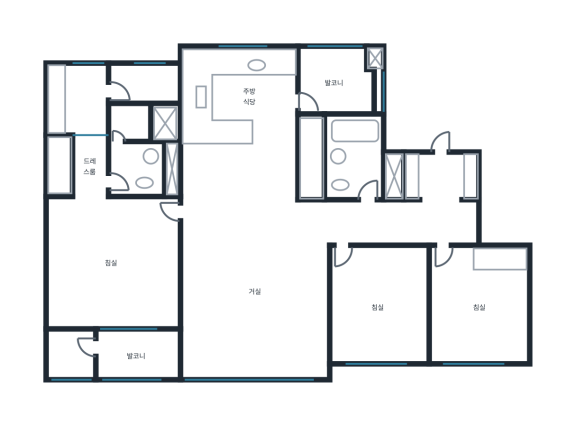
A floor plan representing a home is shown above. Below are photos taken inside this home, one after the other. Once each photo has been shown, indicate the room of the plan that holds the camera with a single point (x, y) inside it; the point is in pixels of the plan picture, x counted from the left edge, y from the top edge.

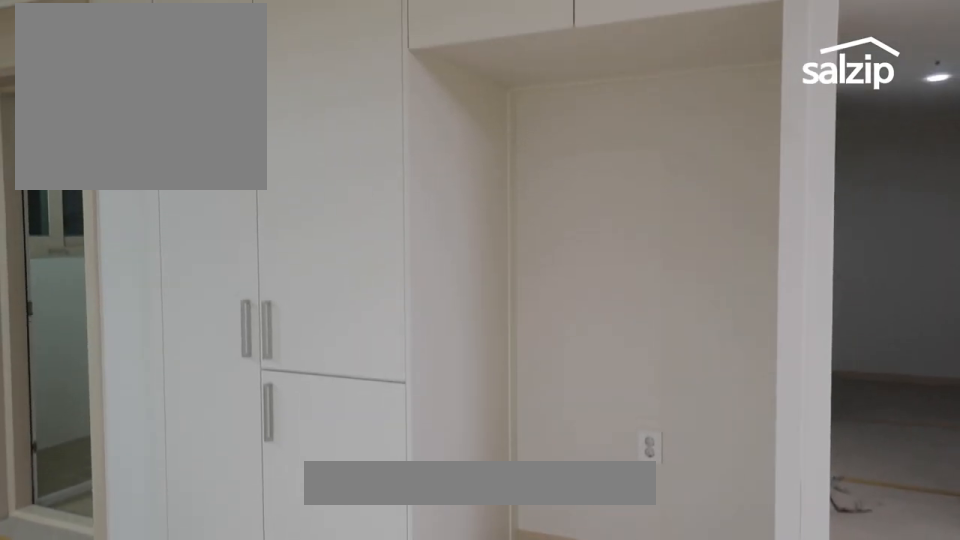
(232, 97)
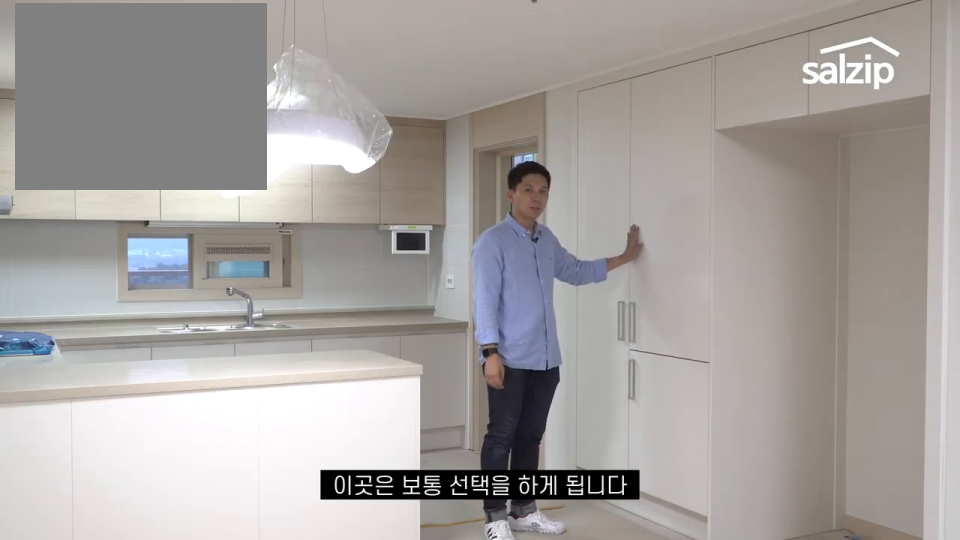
(227, 81)
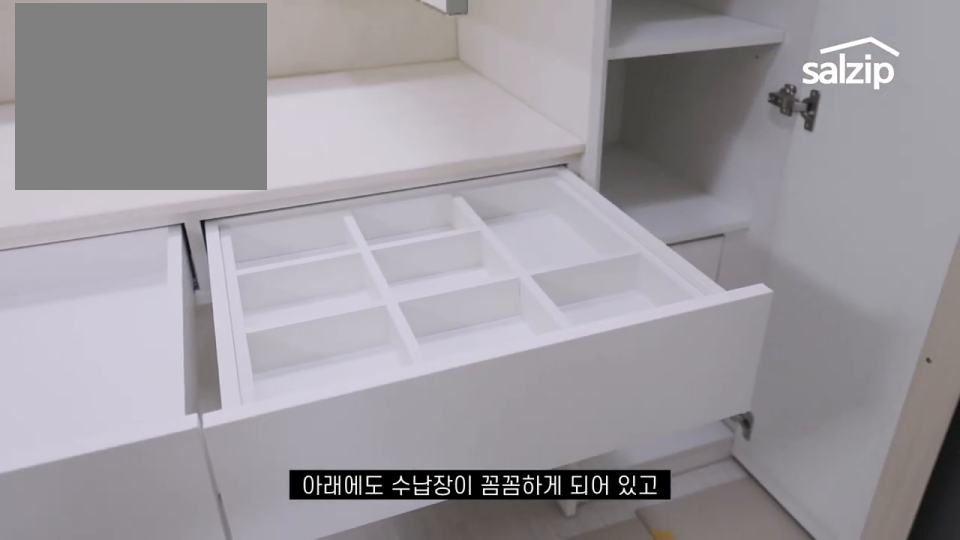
(77, 128)
